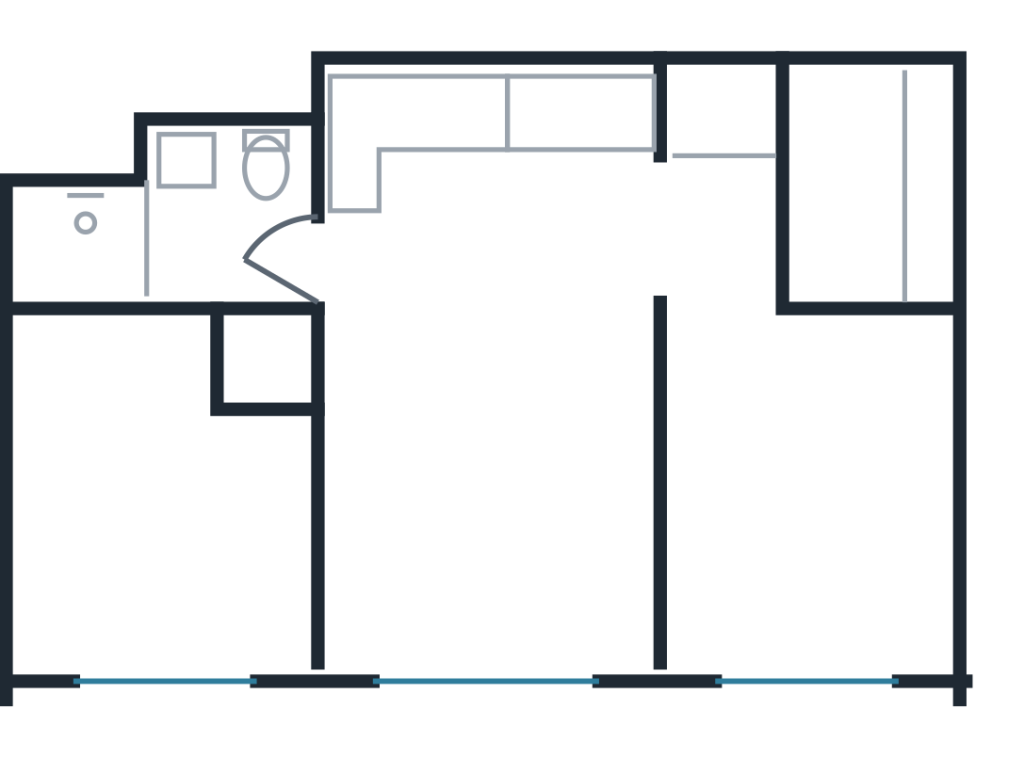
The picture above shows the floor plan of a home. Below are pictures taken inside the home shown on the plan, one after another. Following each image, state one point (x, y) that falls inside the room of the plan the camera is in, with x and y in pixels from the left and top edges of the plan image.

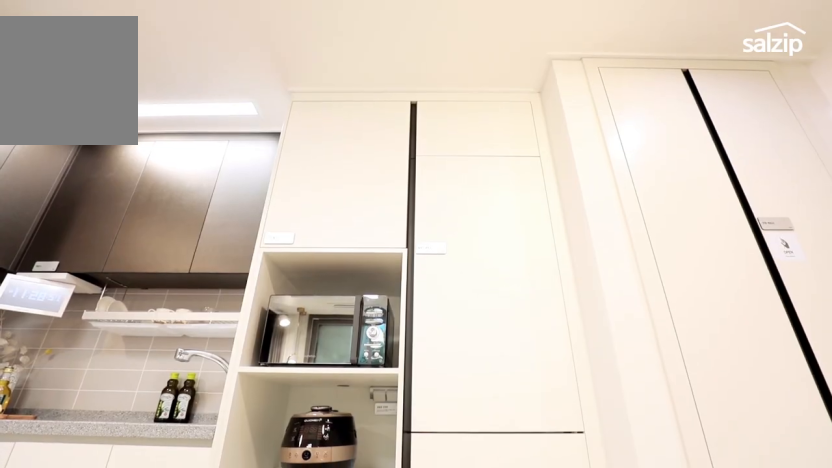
(509, 202)
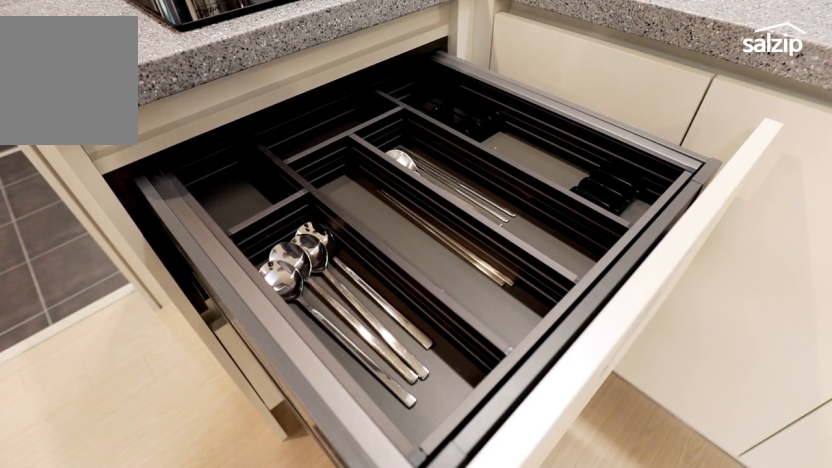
(509, 202)
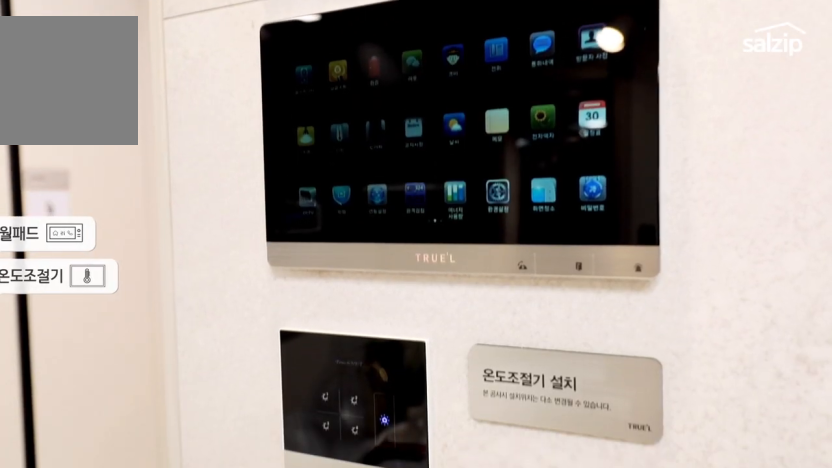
(492, 494)
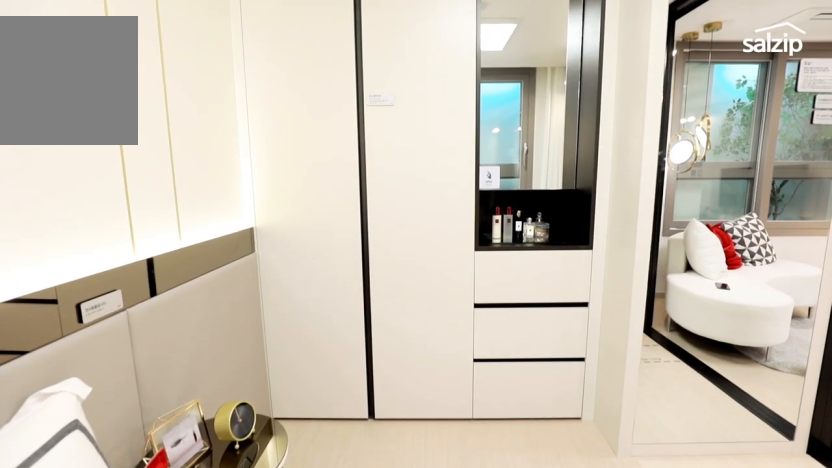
(147, 503)
